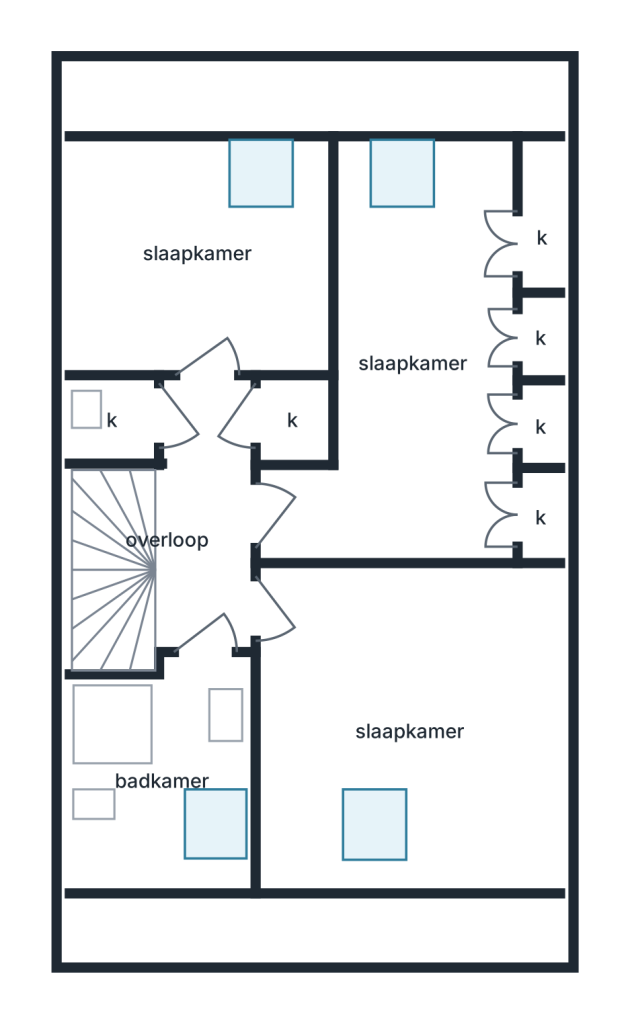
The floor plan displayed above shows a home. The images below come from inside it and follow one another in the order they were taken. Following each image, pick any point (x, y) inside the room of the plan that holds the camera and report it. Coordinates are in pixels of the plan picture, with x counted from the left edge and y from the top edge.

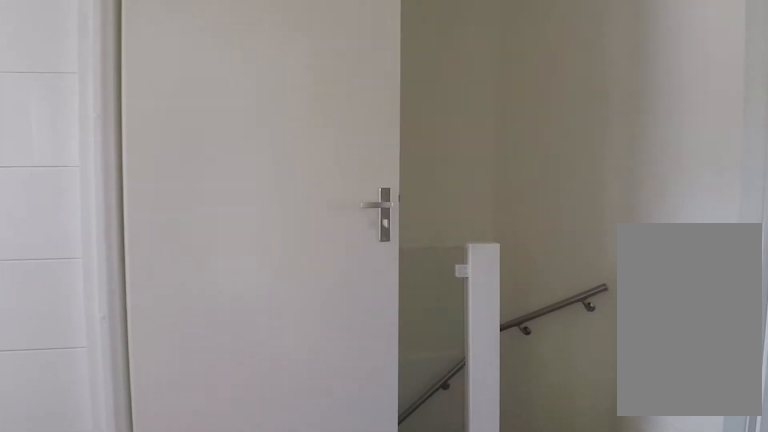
(203, 516)
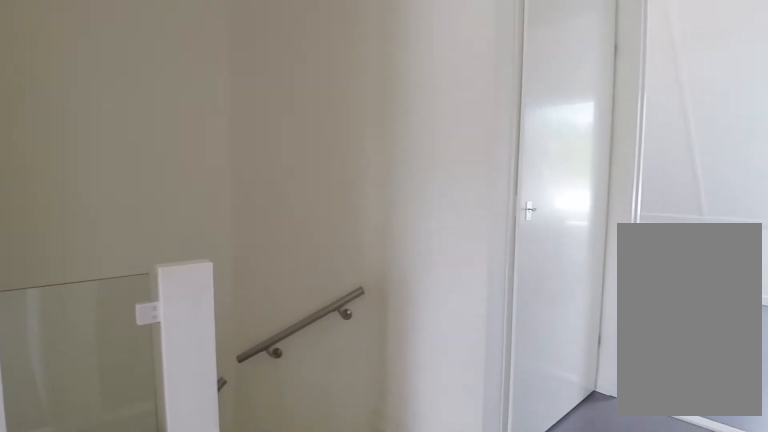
(203, 516)
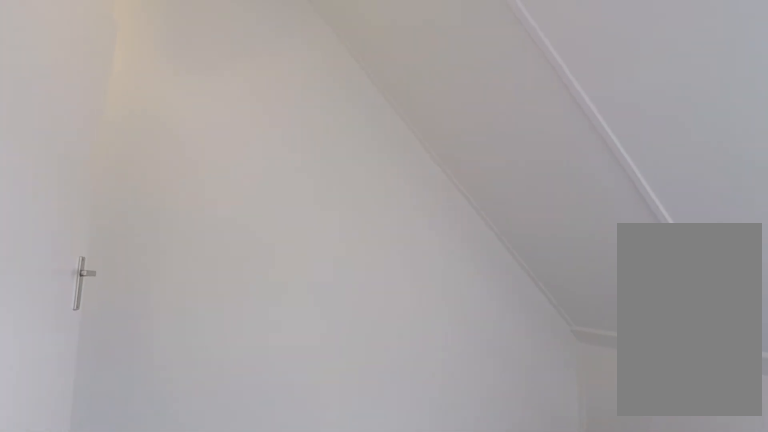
(198, 284)
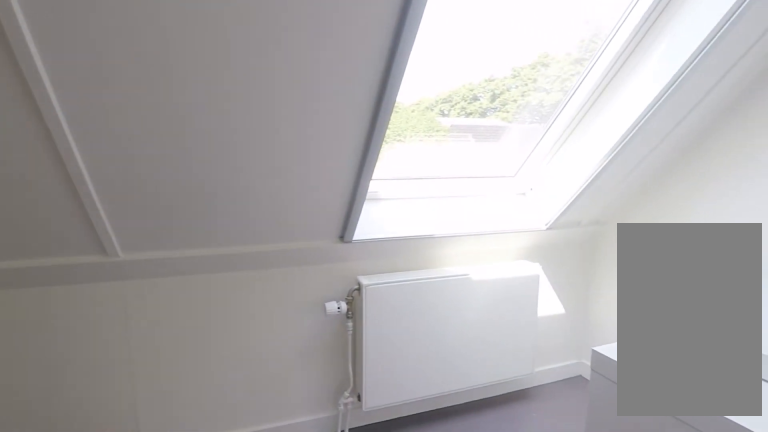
(198, 284)
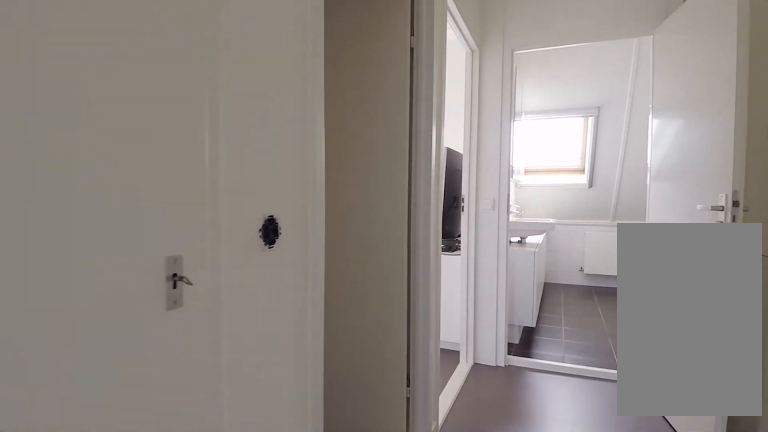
(203, 516)
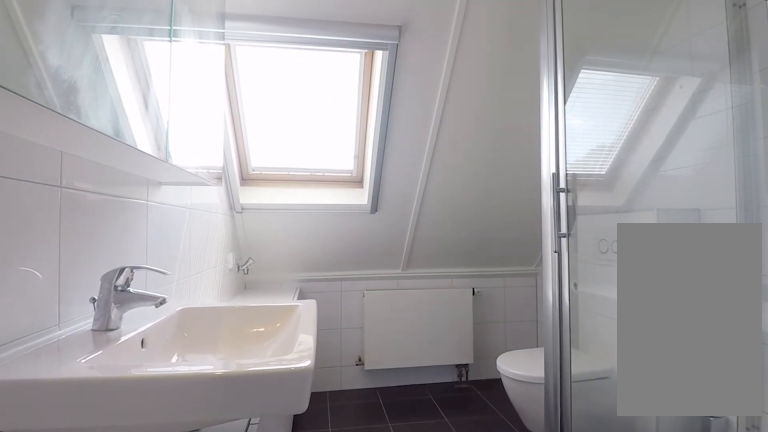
(168, 752)
